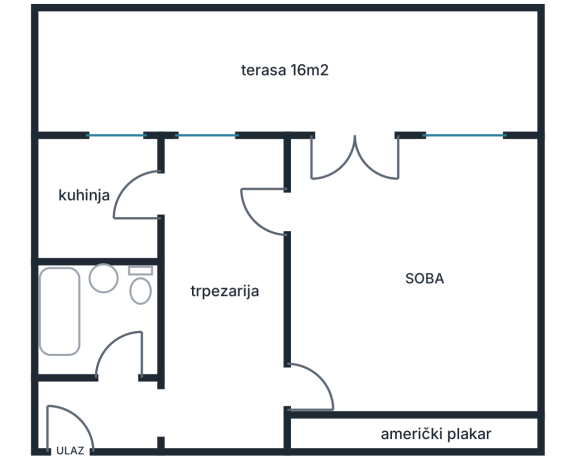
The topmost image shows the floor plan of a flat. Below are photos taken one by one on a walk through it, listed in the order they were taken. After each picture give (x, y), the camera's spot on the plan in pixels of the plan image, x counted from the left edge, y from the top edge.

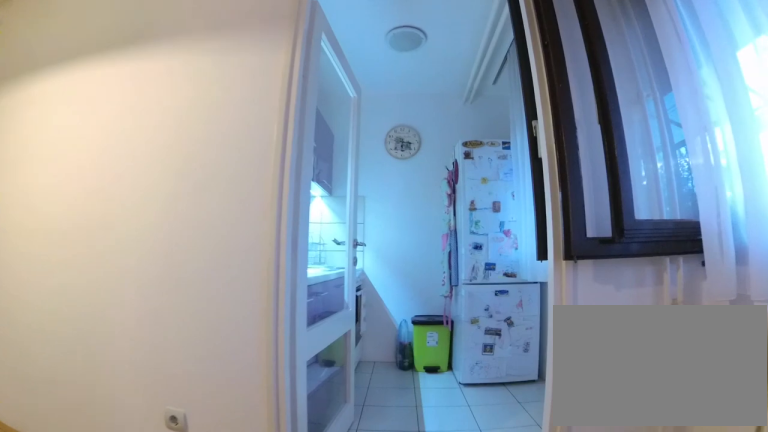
(261, 204)
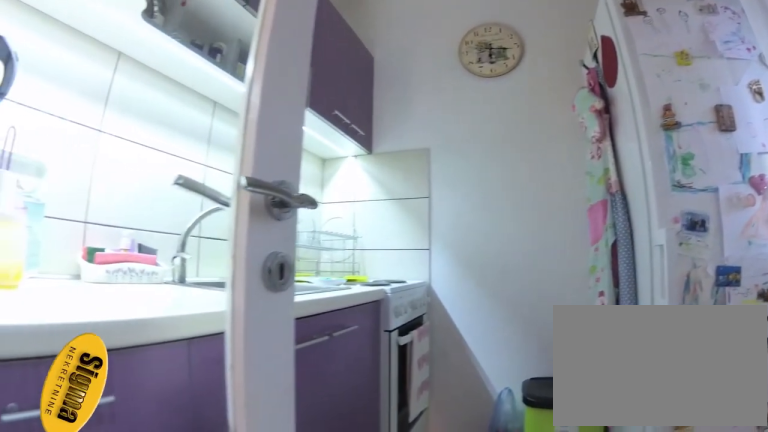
(140, 191)
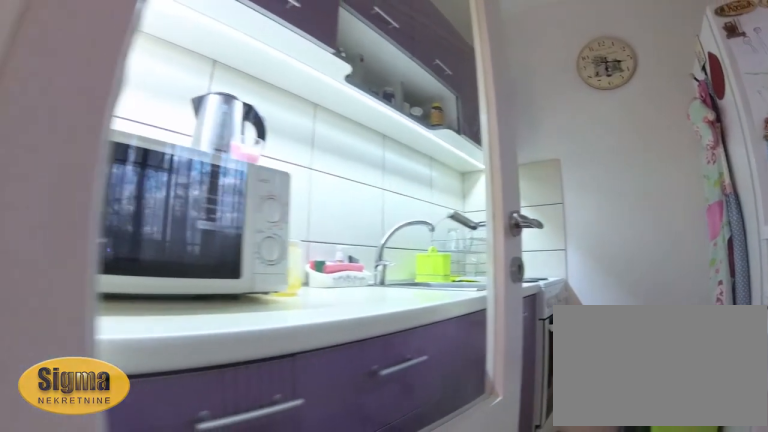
(160, 177)
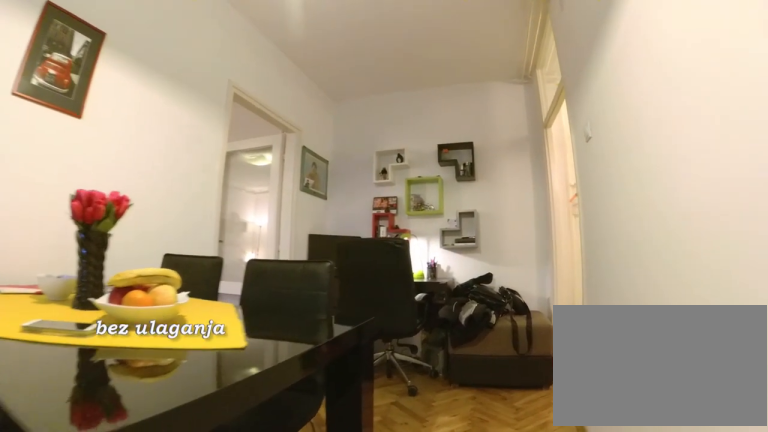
(193, 222)
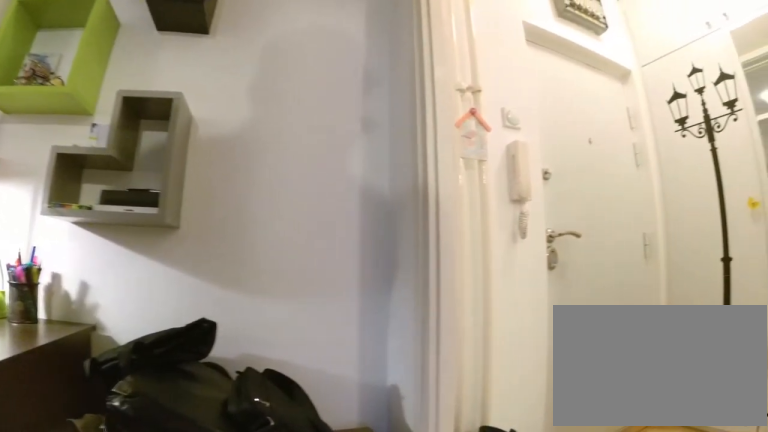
(199, 372)
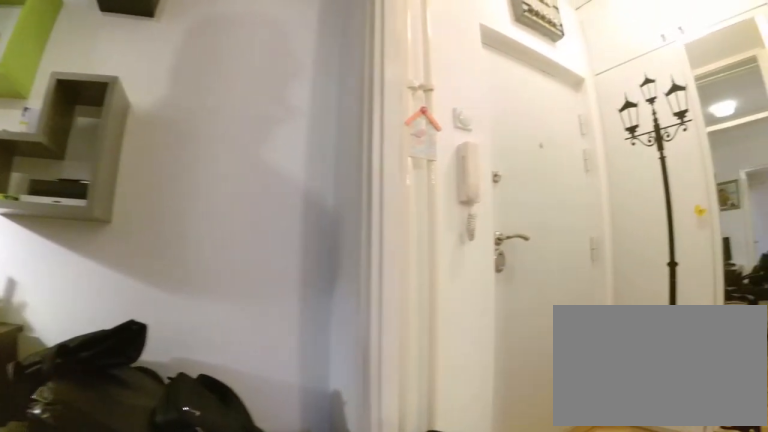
(200, 377)
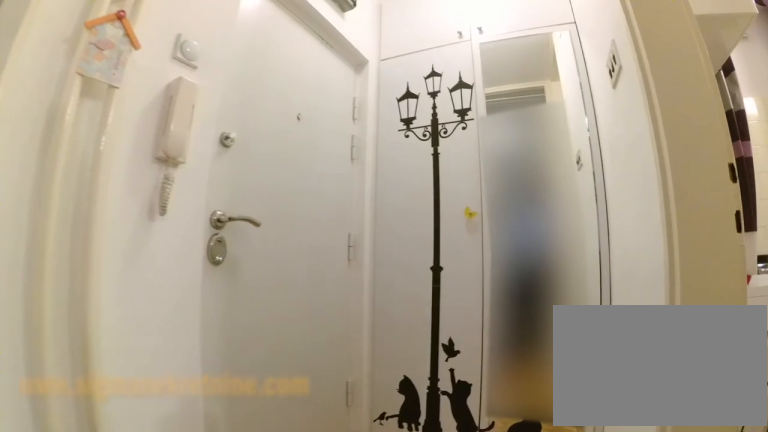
(190, 402)
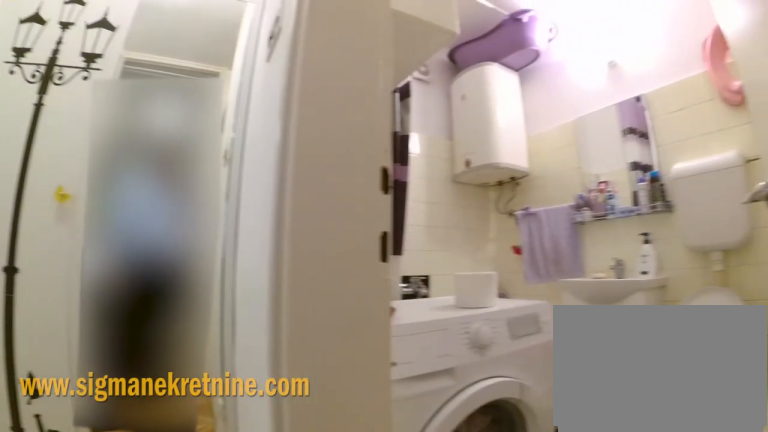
(147, 411)
